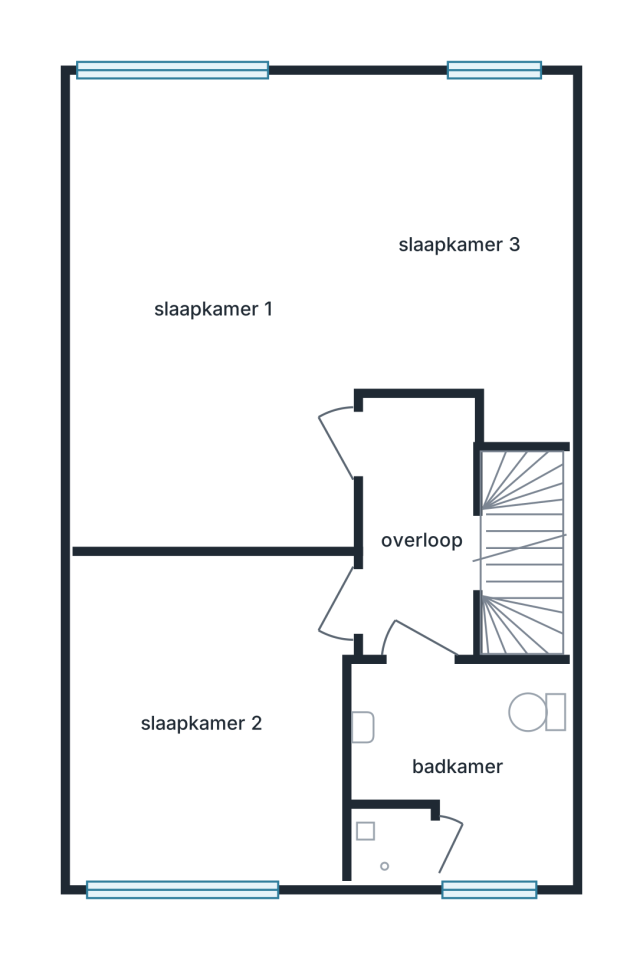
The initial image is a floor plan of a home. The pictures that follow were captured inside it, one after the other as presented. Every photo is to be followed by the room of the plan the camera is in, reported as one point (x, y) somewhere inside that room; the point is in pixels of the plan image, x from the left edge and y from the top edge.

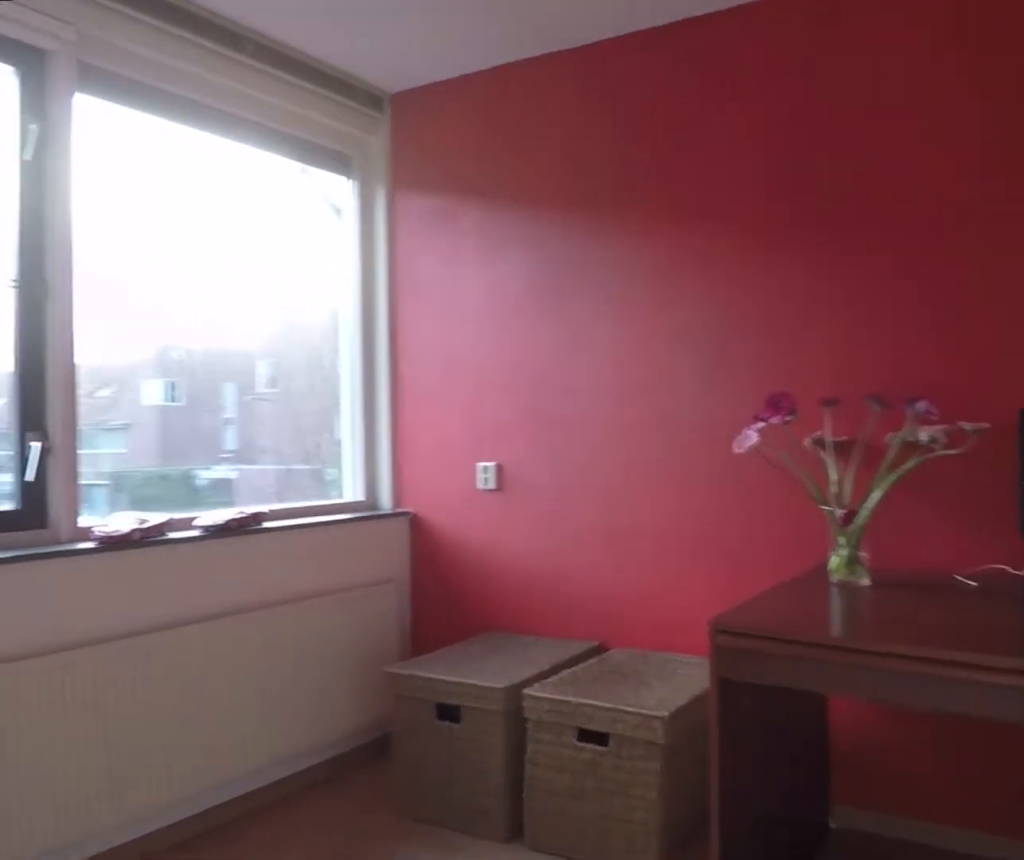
(203, 796)
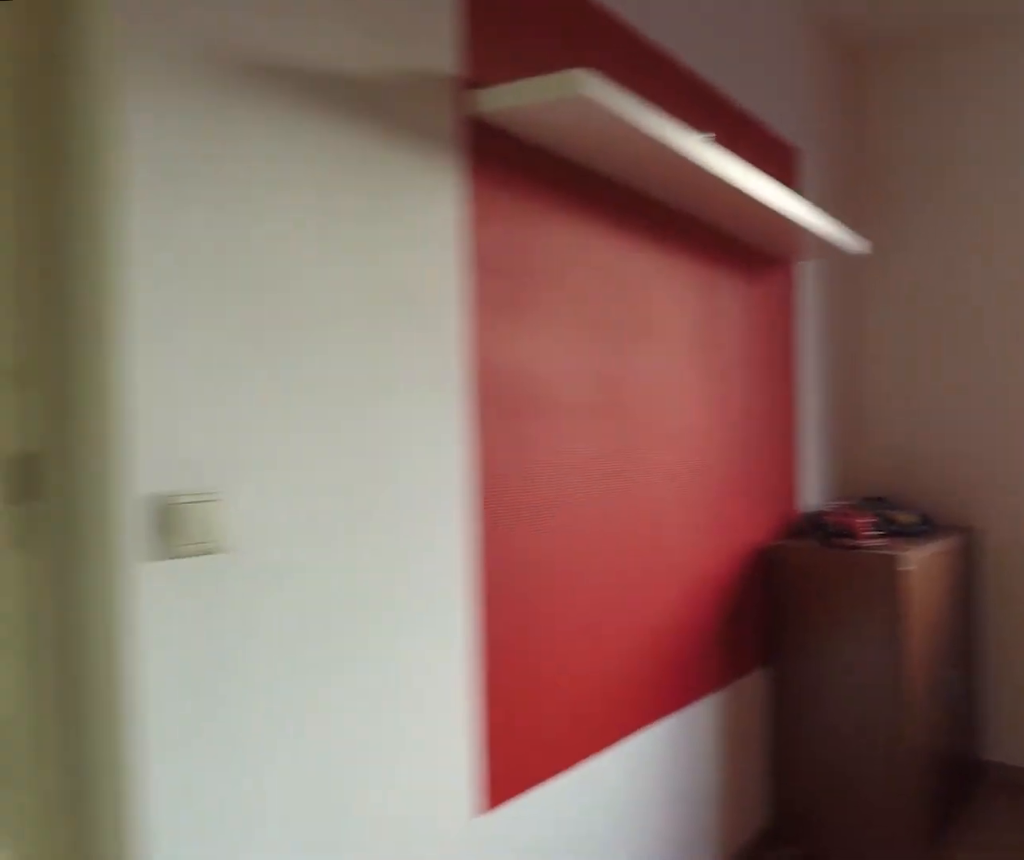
(203, 796)
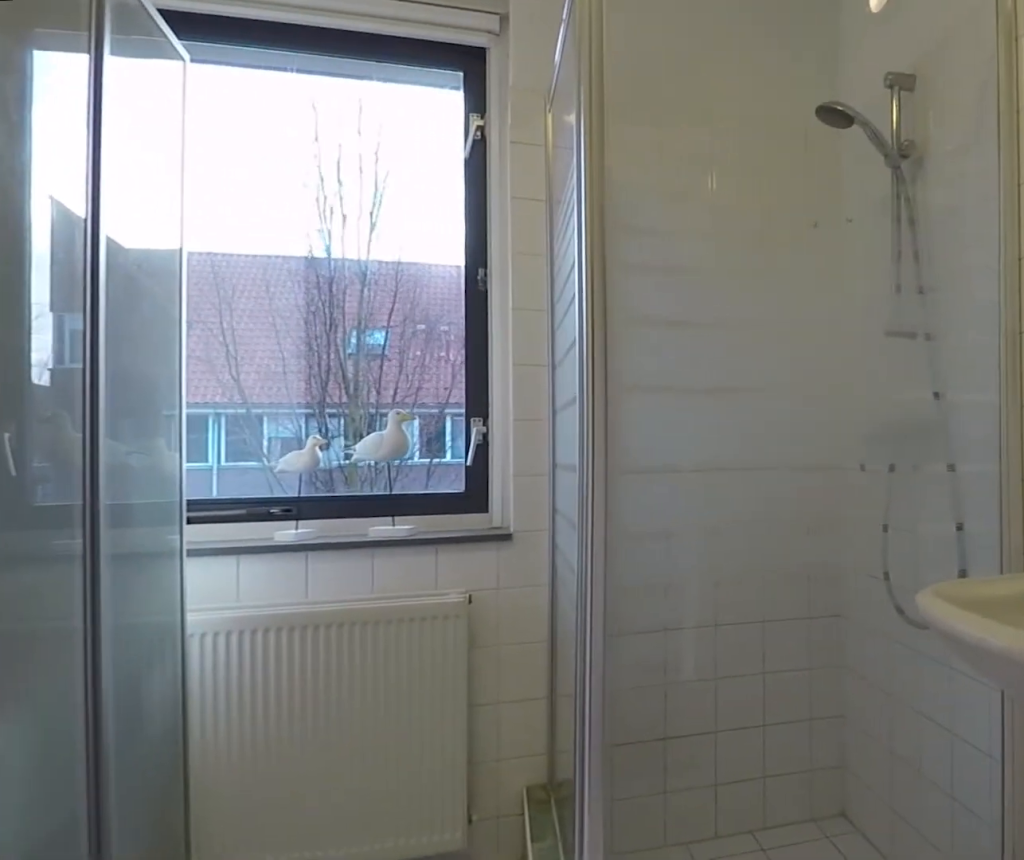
(460, 802)
